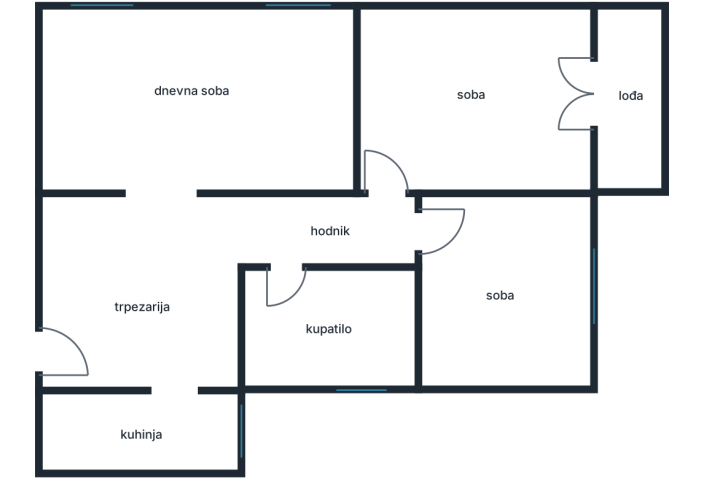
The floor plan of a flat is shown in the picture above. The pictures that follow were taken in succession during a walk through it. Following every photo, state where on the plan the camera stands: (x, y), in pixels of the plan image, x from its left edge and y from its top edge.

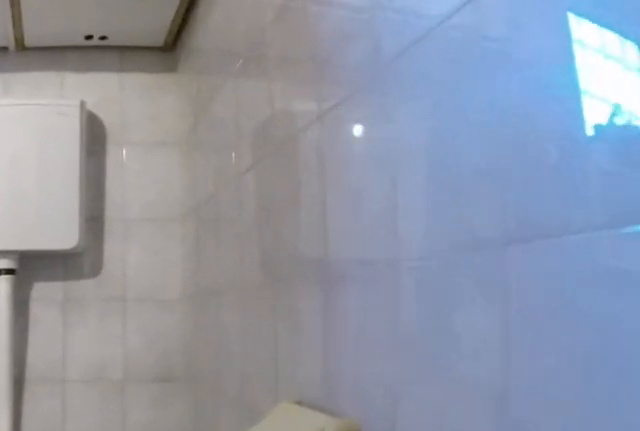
(291, 278)
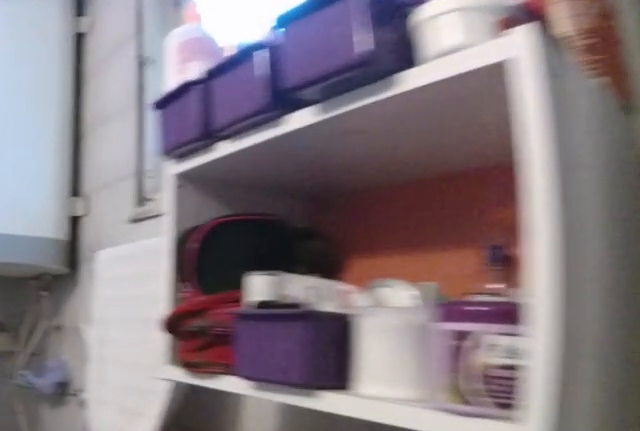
(292, 333)
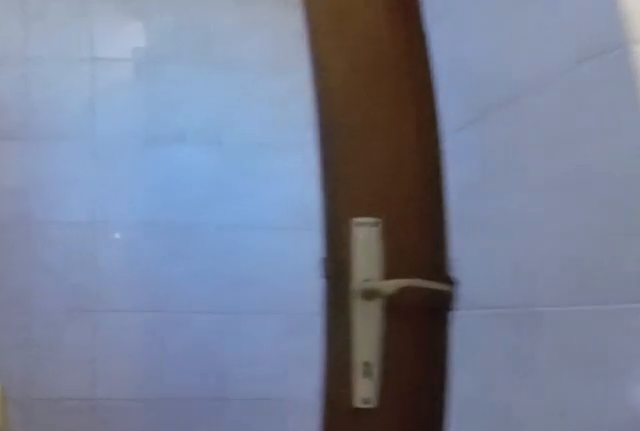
(346, 334)
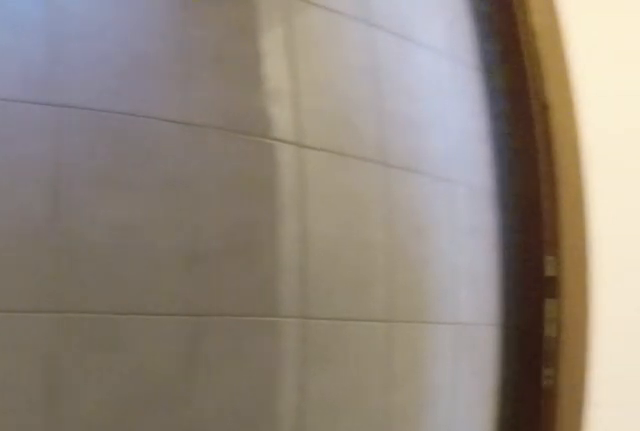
(304, 319)
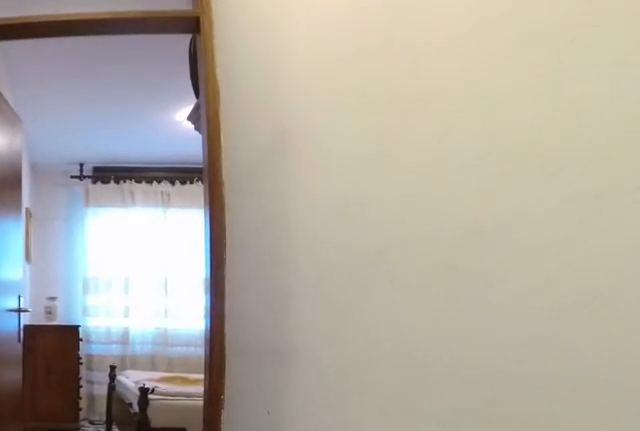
(307, 236)
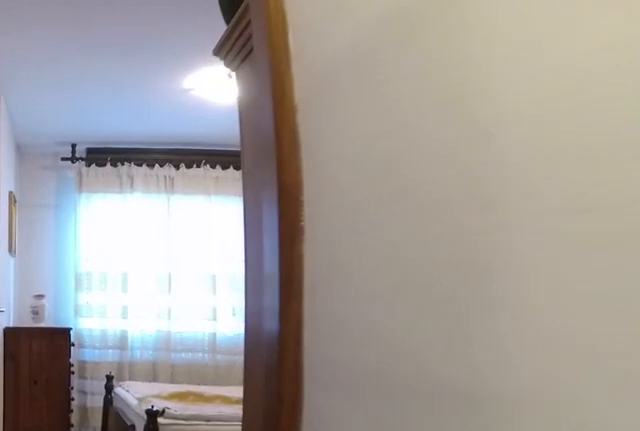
(328, 236)
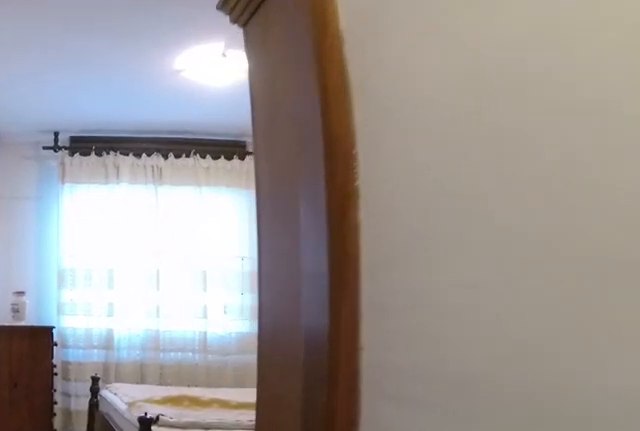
(337, 236)
